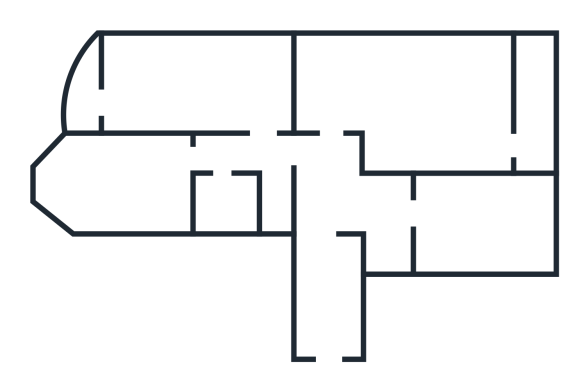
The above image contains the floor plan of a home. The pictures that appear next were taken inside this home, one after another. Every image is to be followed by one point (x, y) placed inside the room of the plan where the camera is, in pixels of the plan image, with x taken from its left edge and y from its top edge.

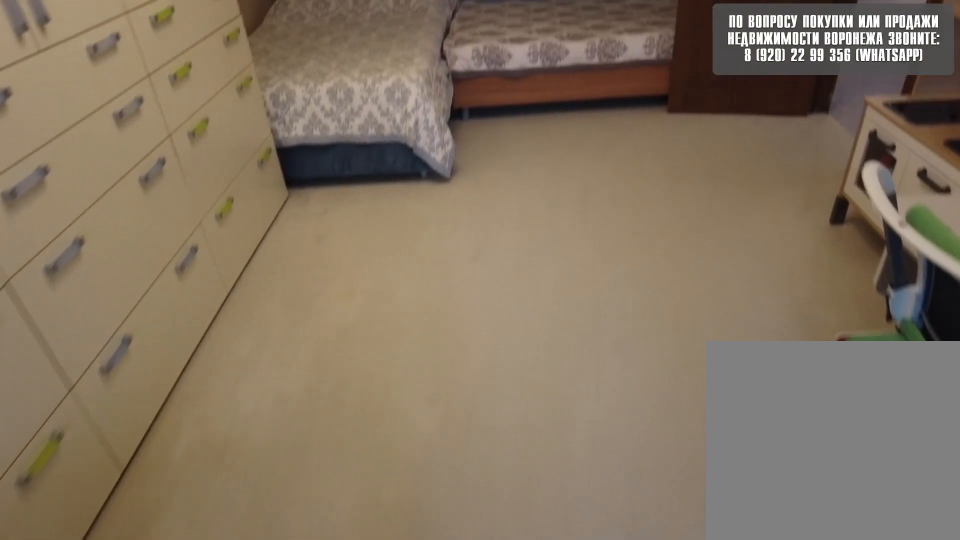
(133, 100)
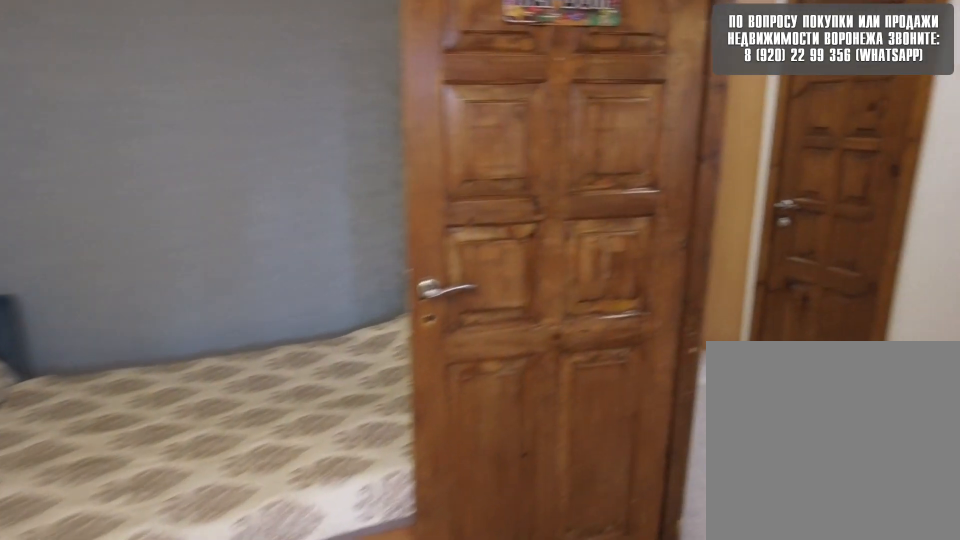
(219, 112)
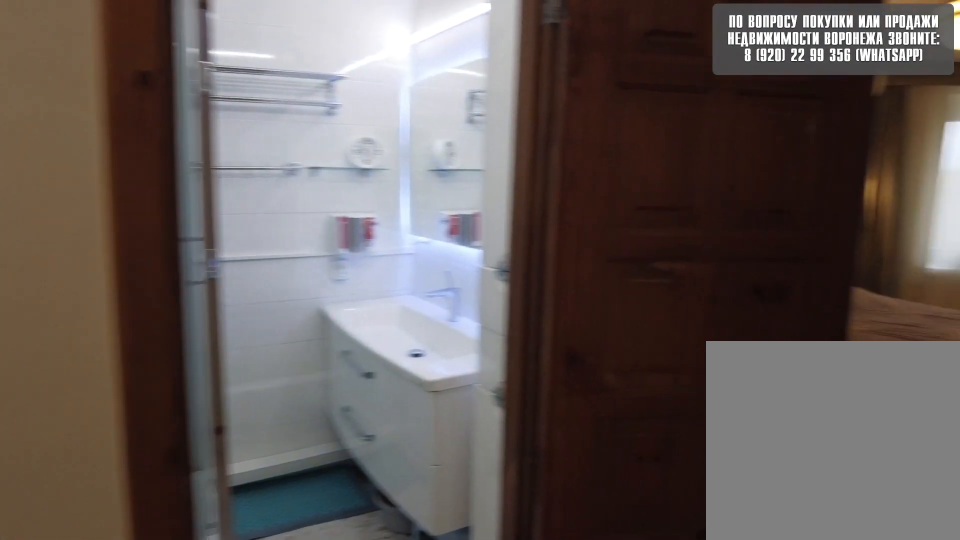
(274, 143)
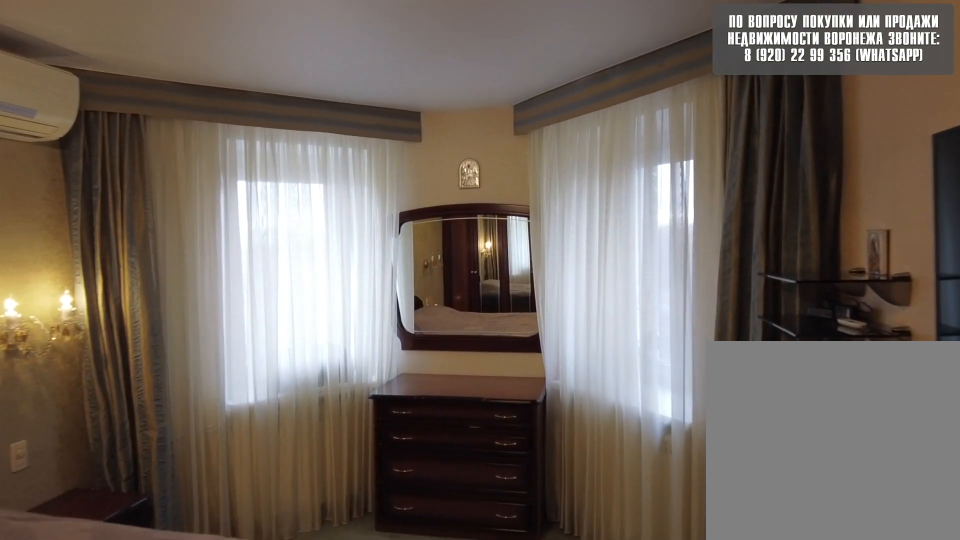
(133, 179)
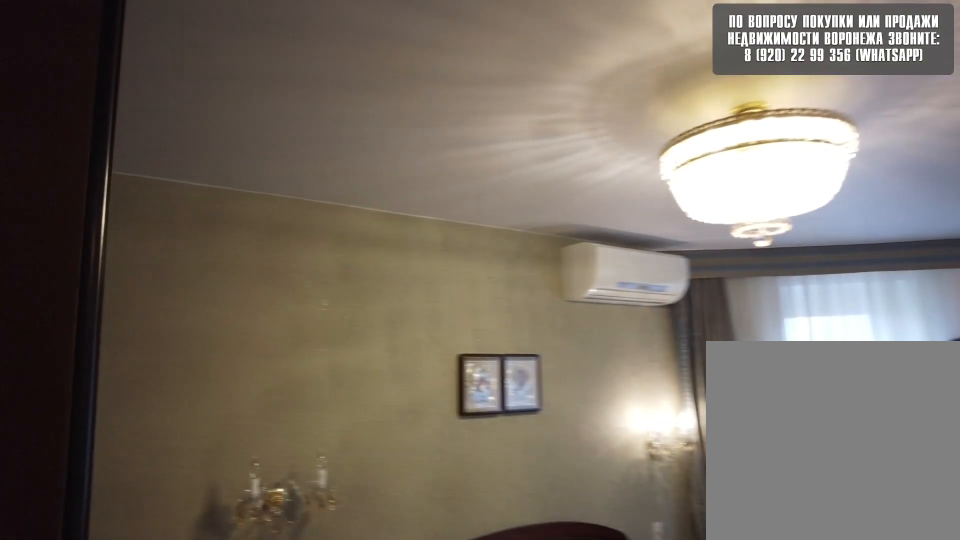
(133, 179)
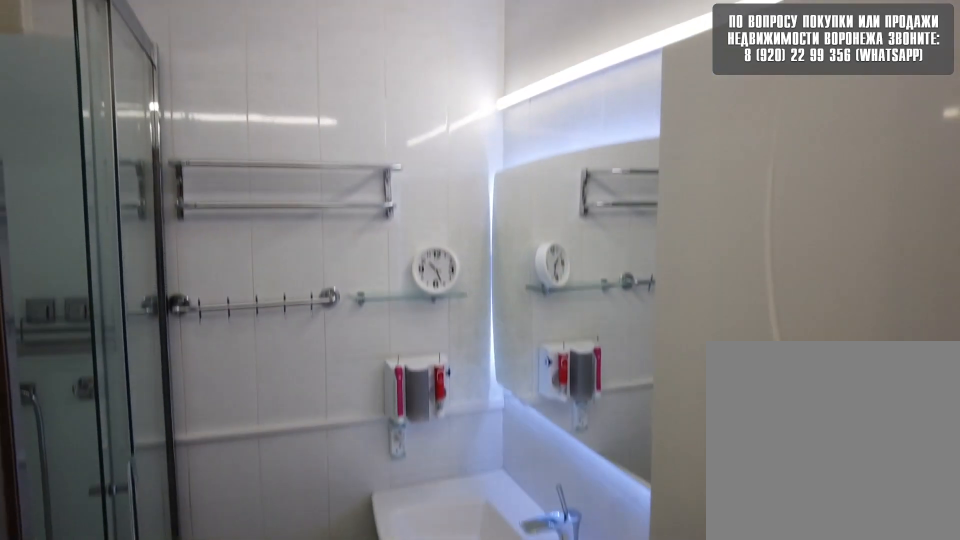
(221, 168)
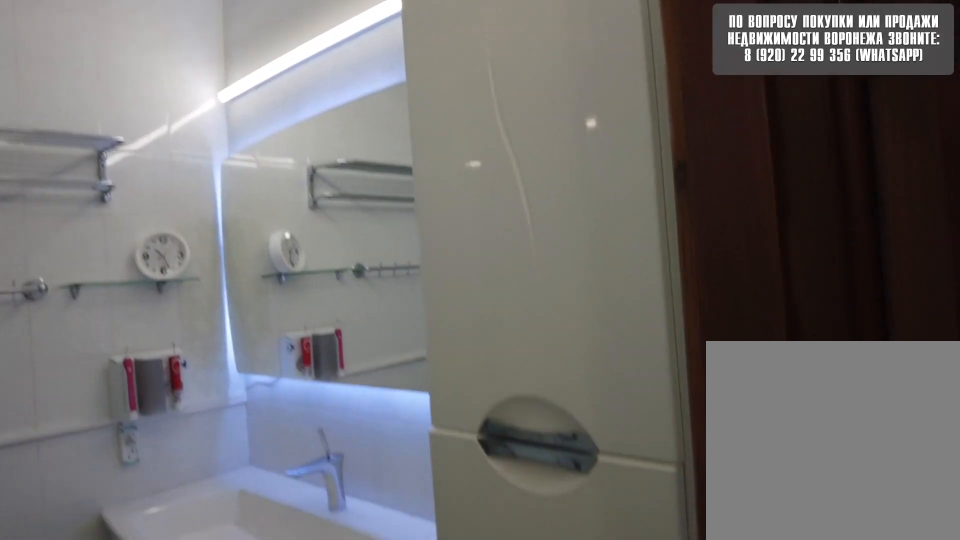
(221, 168)
